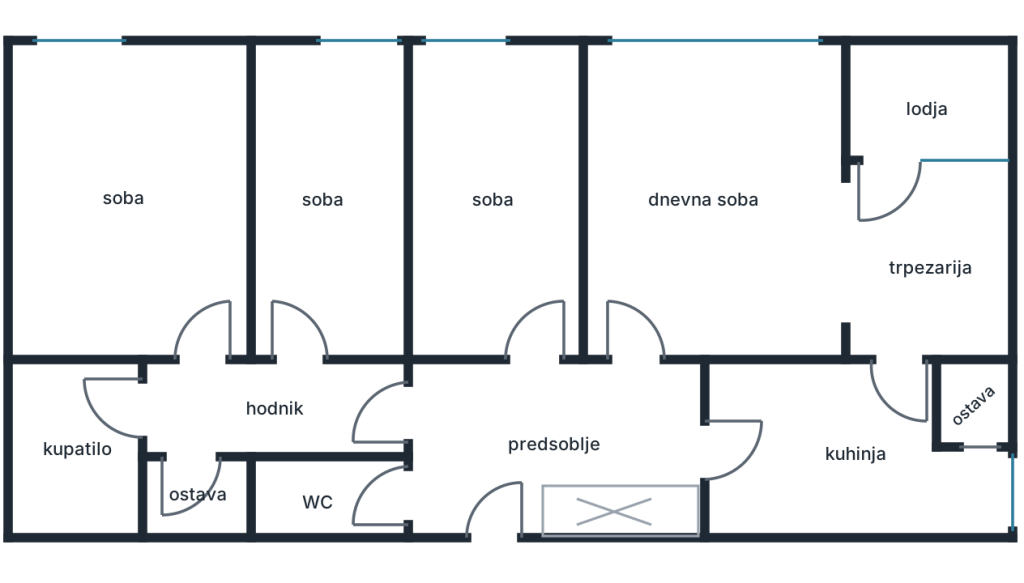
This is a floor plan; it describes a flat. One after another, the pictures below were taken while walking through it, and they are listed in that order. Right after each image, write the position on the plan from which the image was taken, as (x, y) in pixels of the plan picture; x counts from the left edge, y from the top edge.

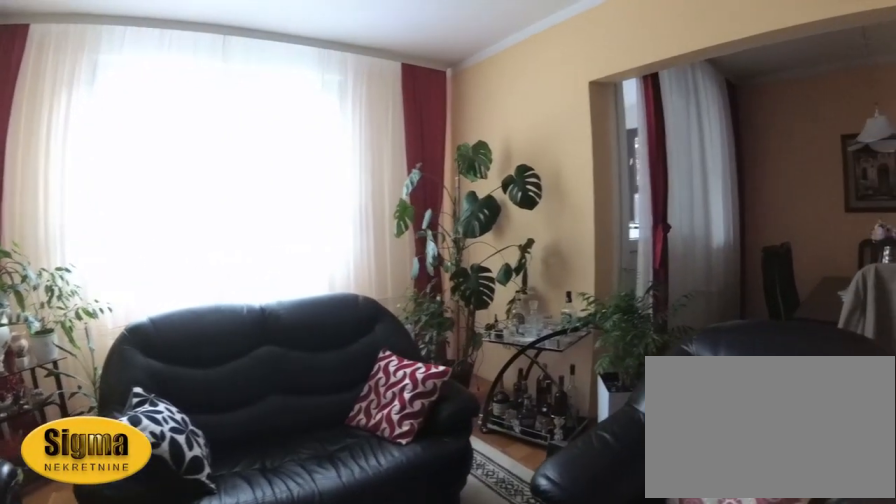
(644, 217)
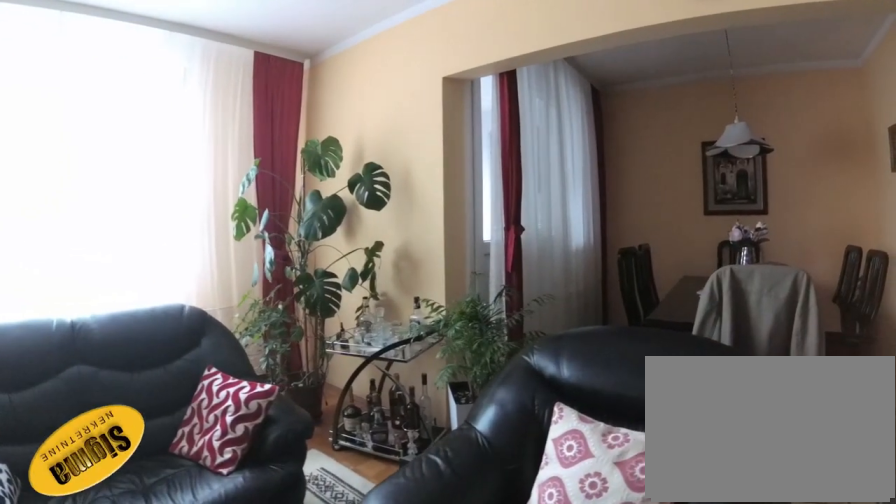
(636, 209)
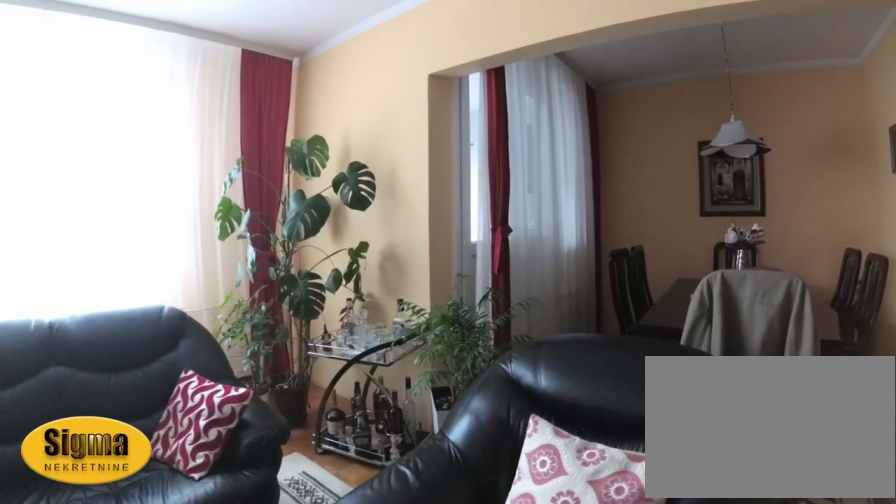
(640, 207)
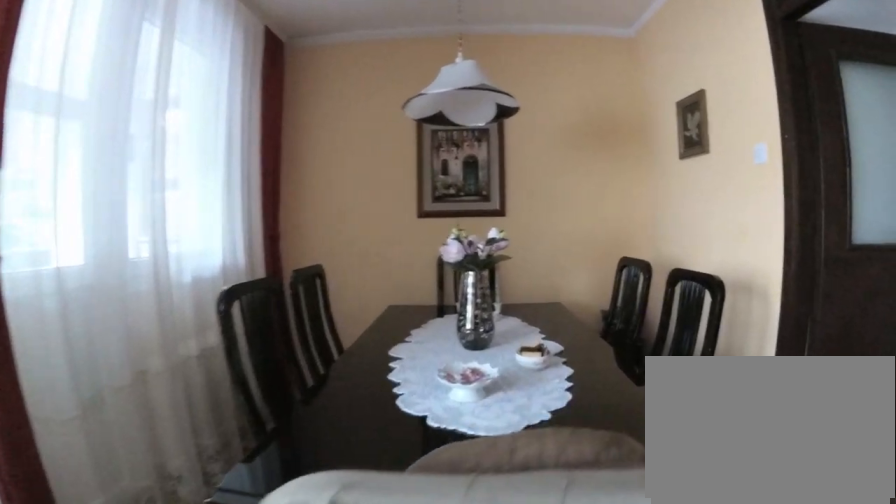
(745, 220)
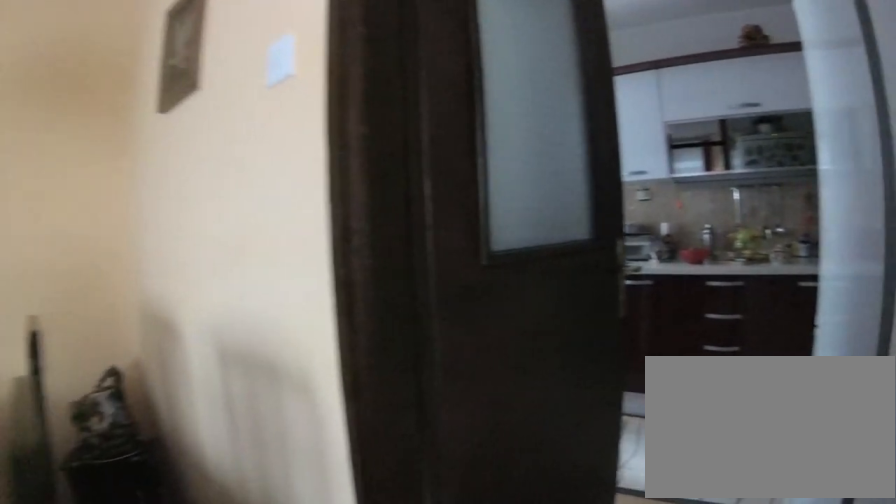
(849, 244)
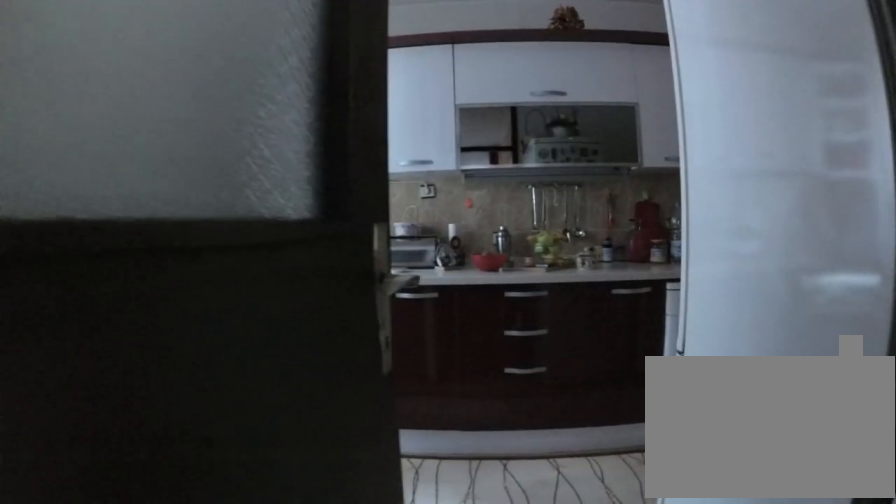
(883, 306)
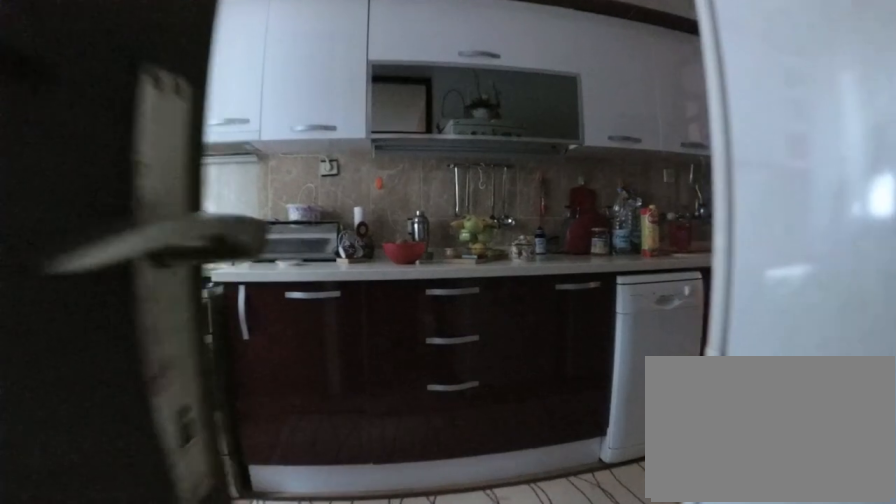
(885, 355)
